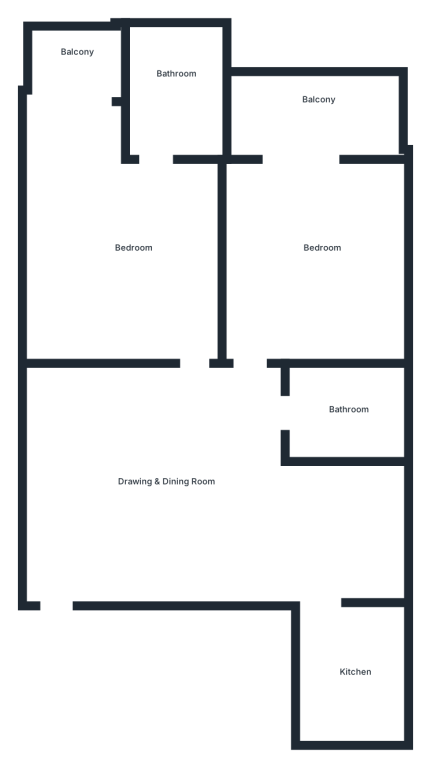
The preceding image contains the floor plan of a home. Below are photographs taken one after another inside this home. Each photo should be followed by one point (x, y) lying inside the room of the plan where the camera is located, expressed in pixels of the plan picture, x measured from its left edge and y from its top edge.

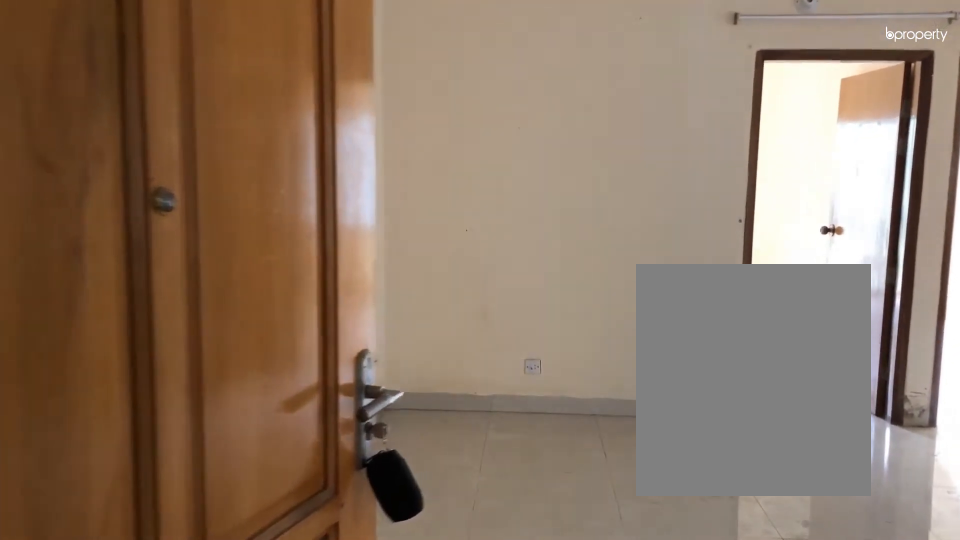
(174, 499)
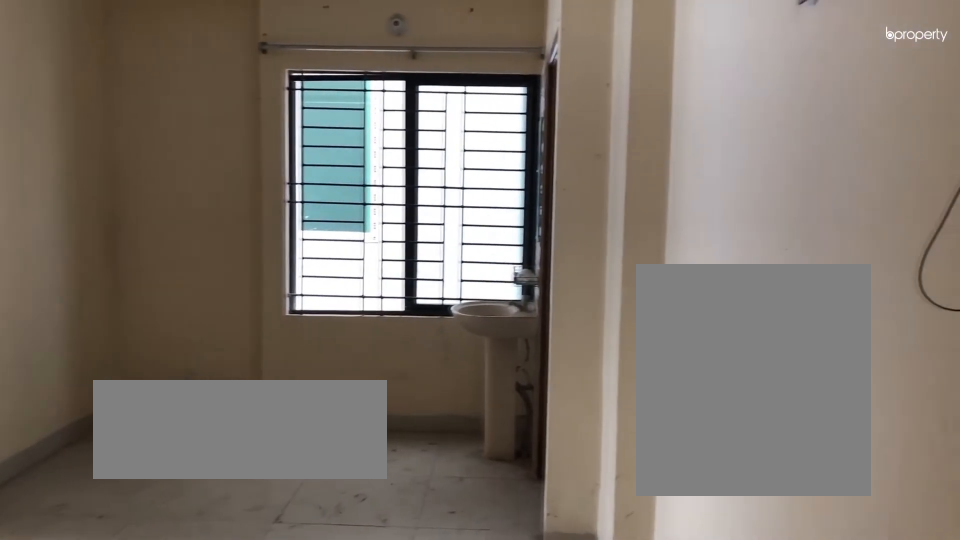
(174, 499)
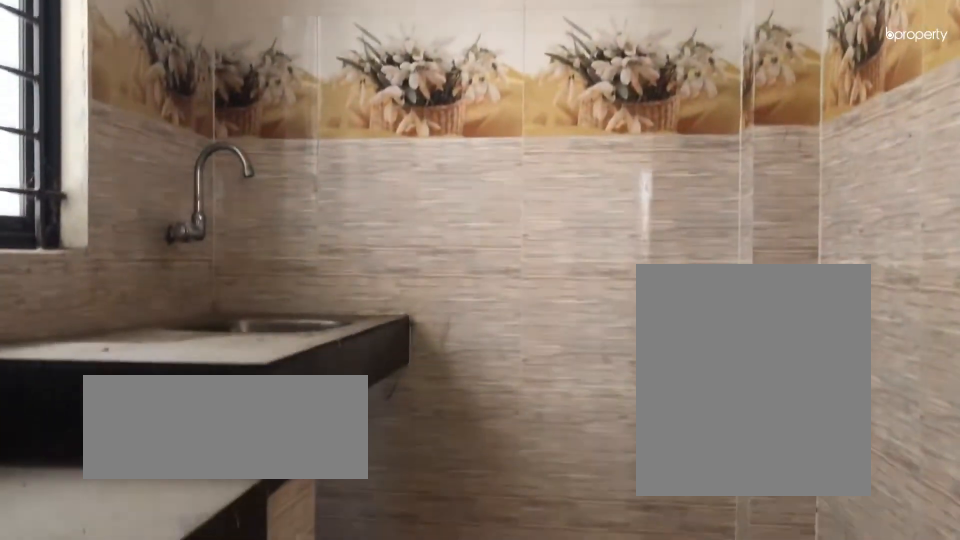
(353, 680)
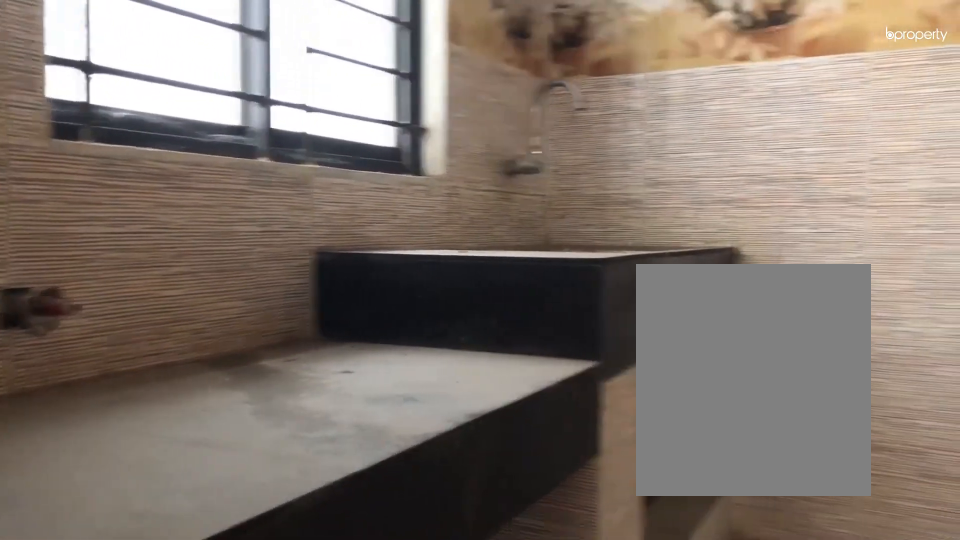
(353, 680)
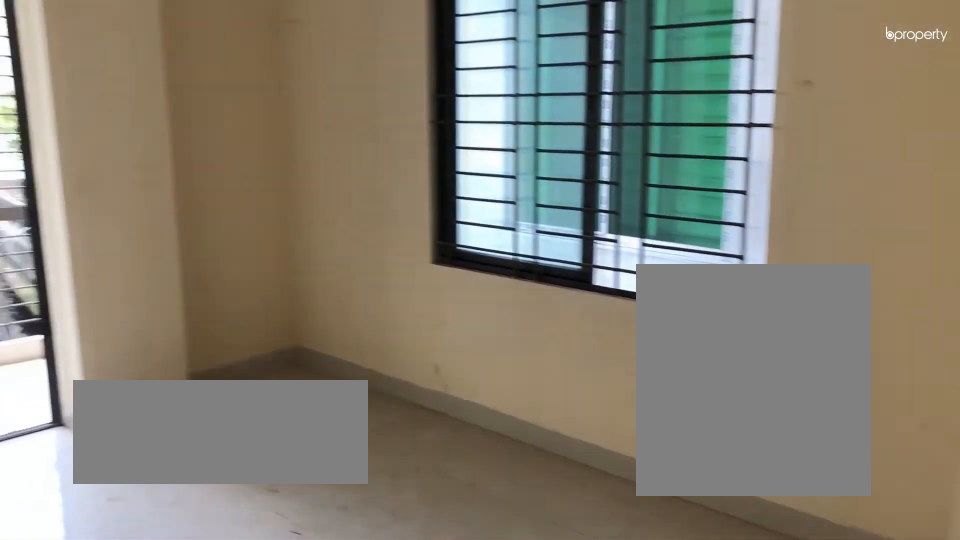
(322, 255)
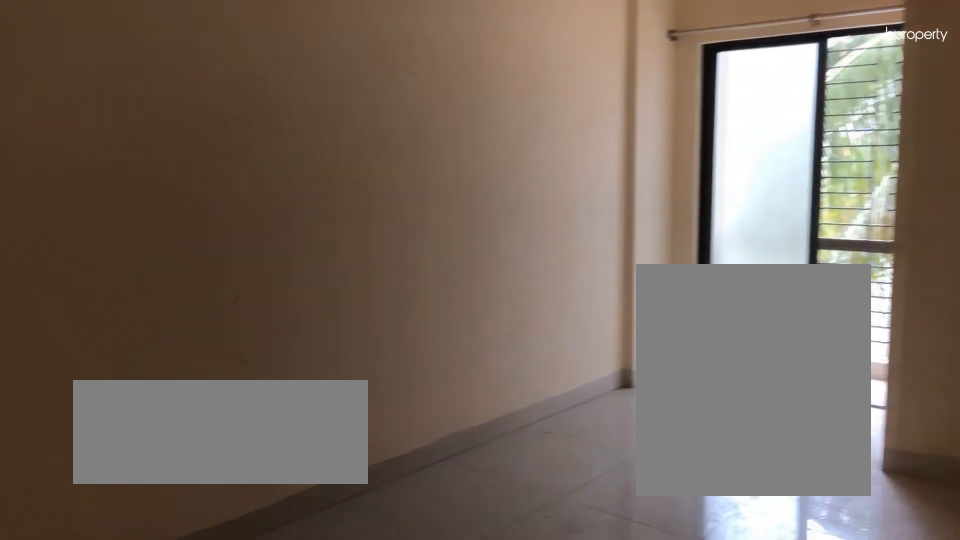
(140, 257)
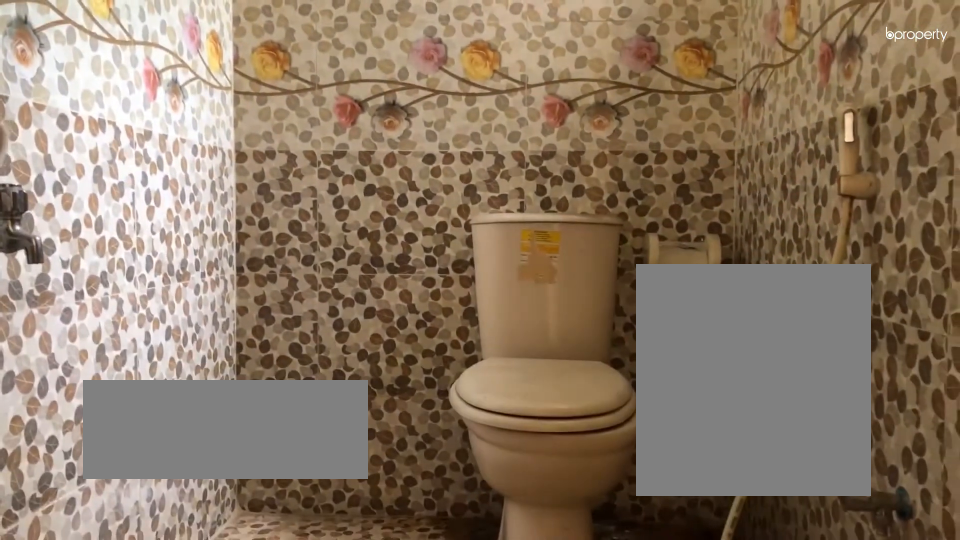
(177, 86)
